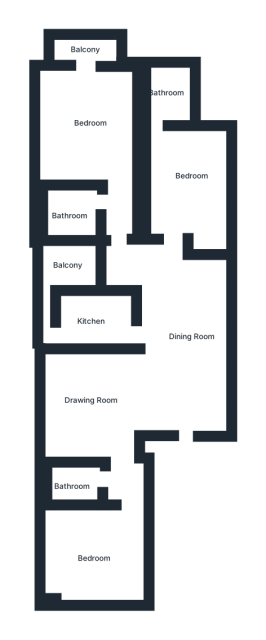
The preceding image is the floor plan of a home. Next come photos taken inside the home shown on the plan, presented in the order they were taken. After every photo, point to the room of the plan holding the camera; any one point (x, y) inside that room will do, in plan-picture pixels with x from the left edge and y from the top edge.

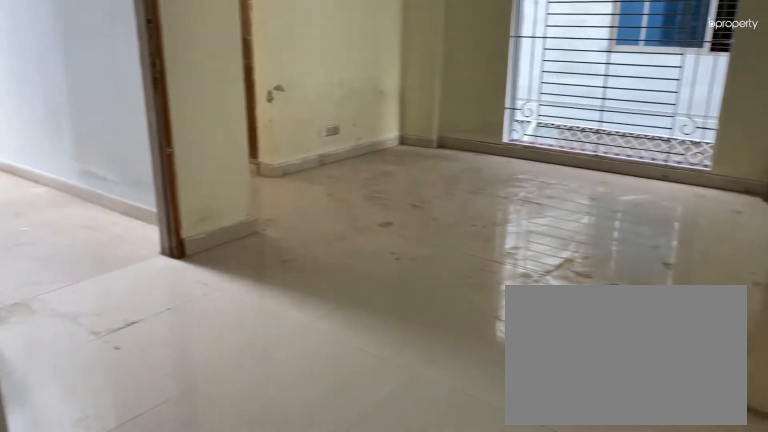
(183, 328)
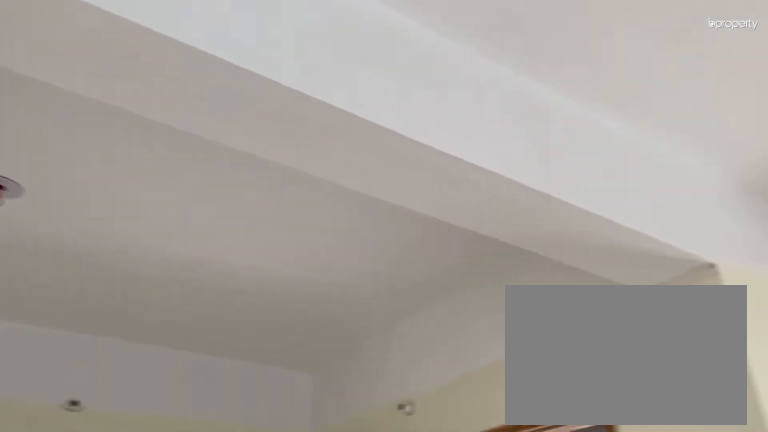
(85, 395)
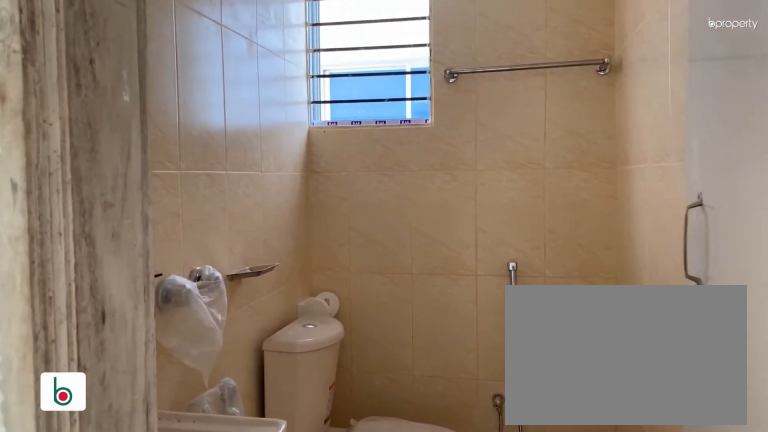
(77, 480)
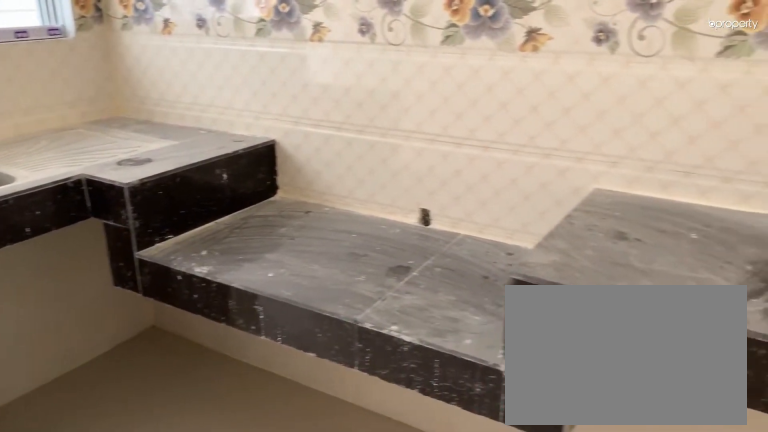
(94, 318)
